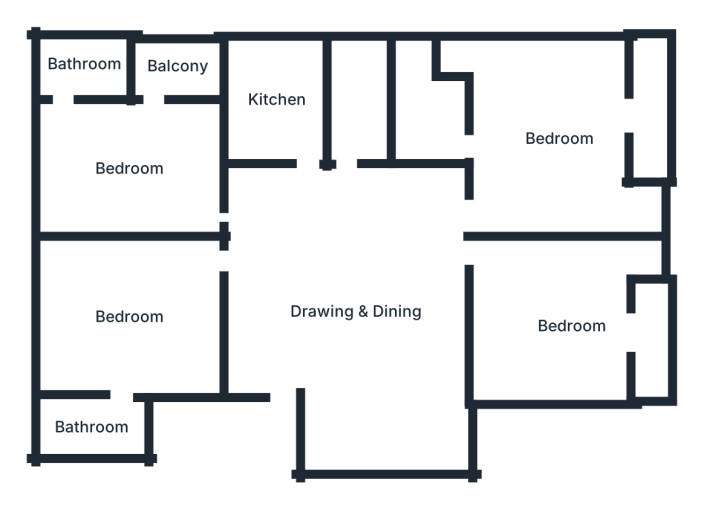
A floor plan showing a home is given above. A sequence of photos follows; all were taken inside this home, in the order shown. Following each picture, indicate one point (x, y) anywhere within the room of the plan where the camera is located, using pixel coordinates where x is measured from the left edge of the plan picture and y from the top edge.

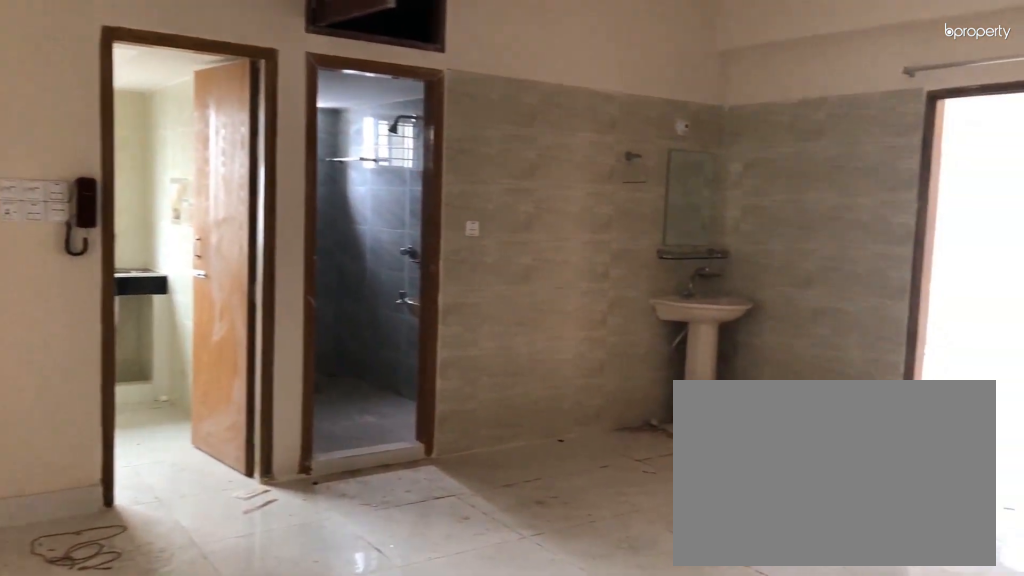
(364, 308)
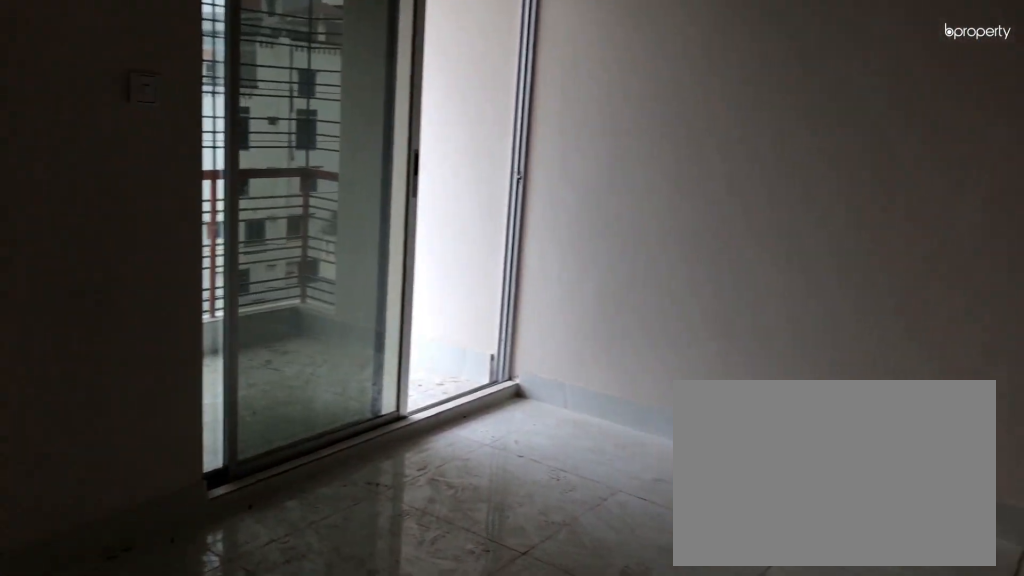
(131, 168)
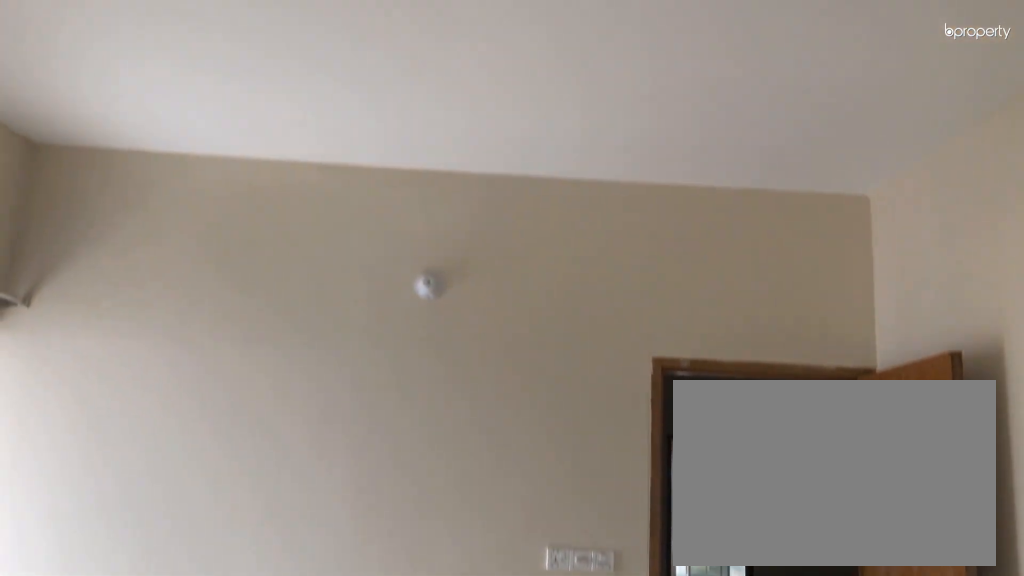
(131, 168)
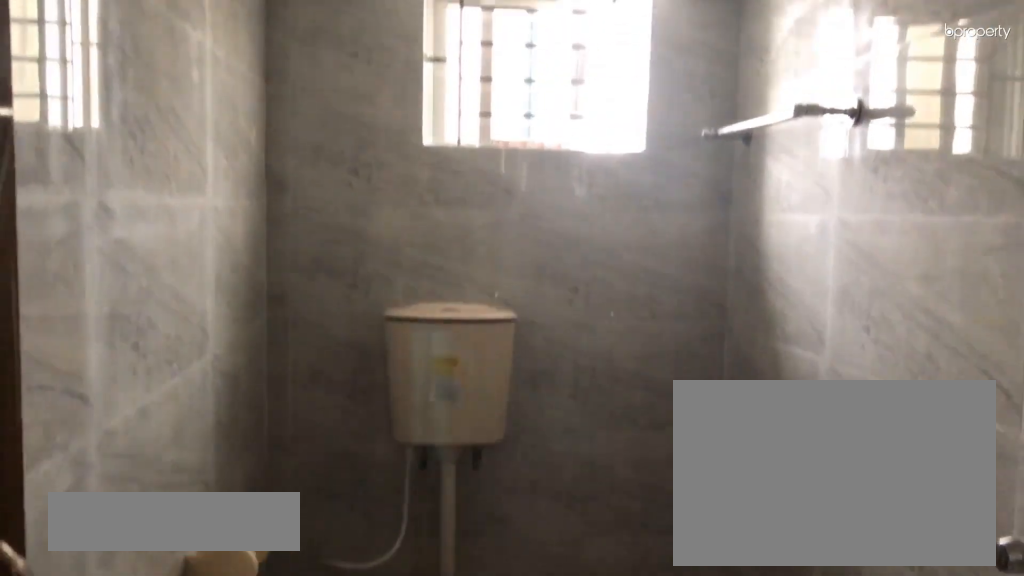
(365, 102)
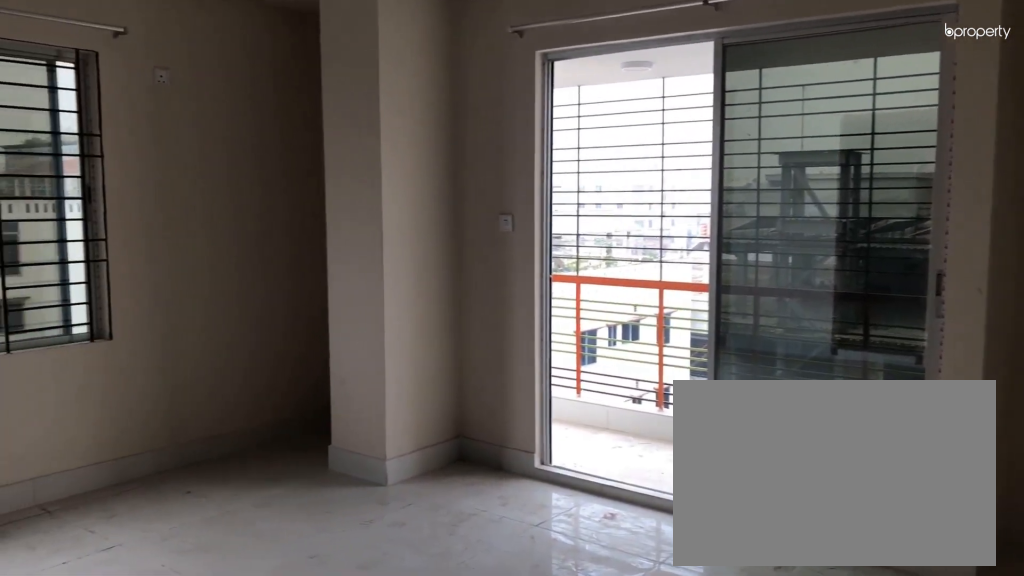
(562, 138)
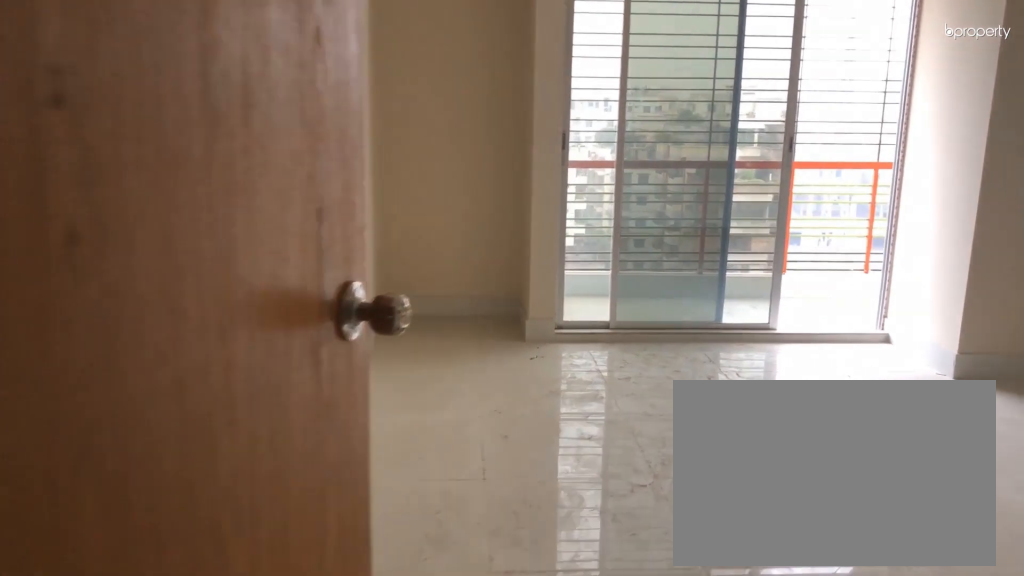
(531, 265)
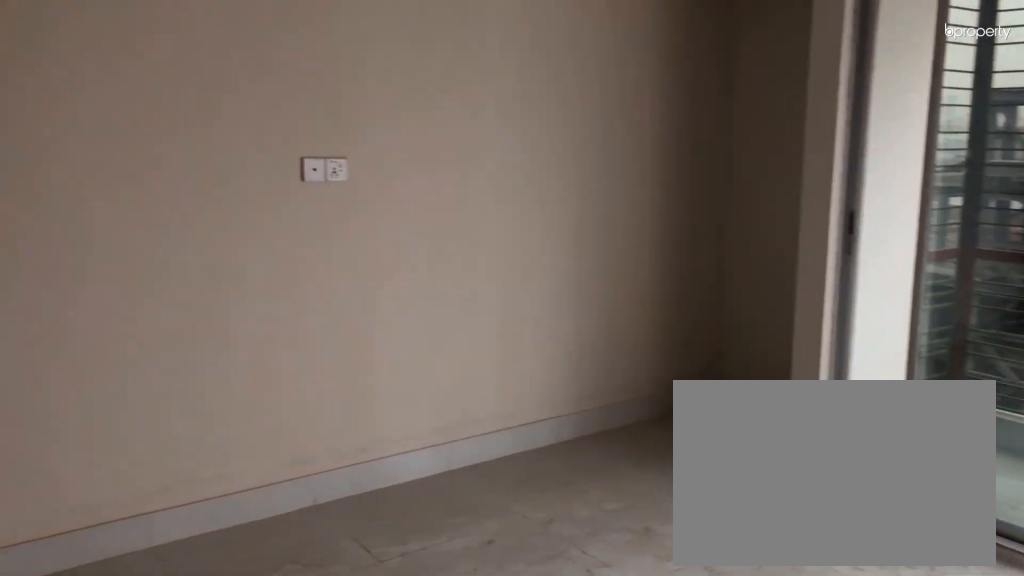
(570, 322)
